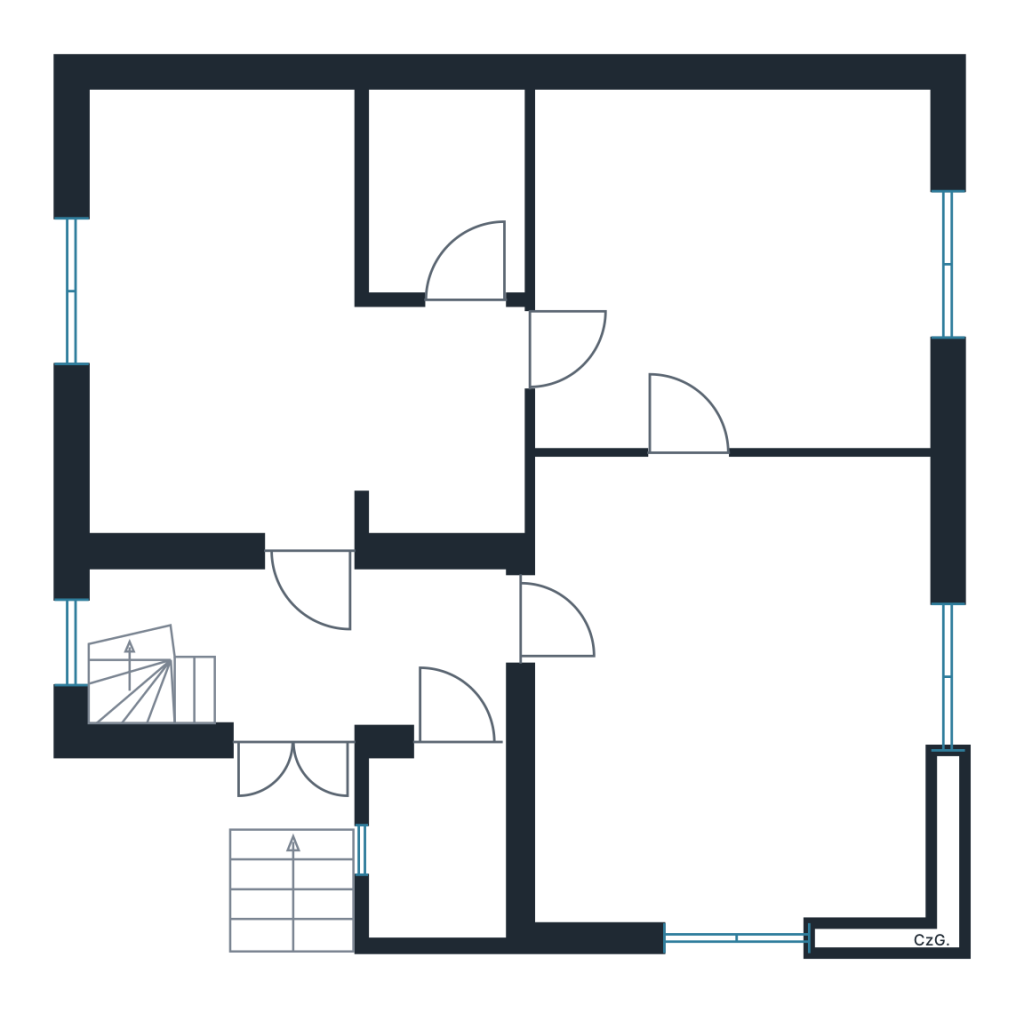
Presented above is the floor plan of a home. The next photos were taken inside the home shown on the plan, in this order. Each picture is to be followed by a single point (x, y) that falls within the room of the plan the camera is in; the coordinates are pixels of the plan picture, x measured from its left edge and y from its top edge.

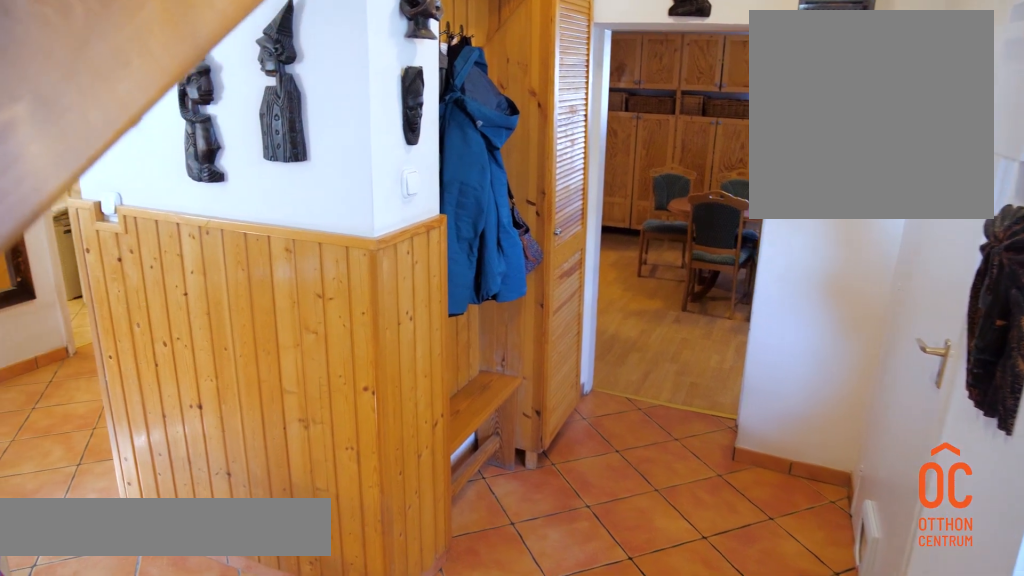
(299, 643)
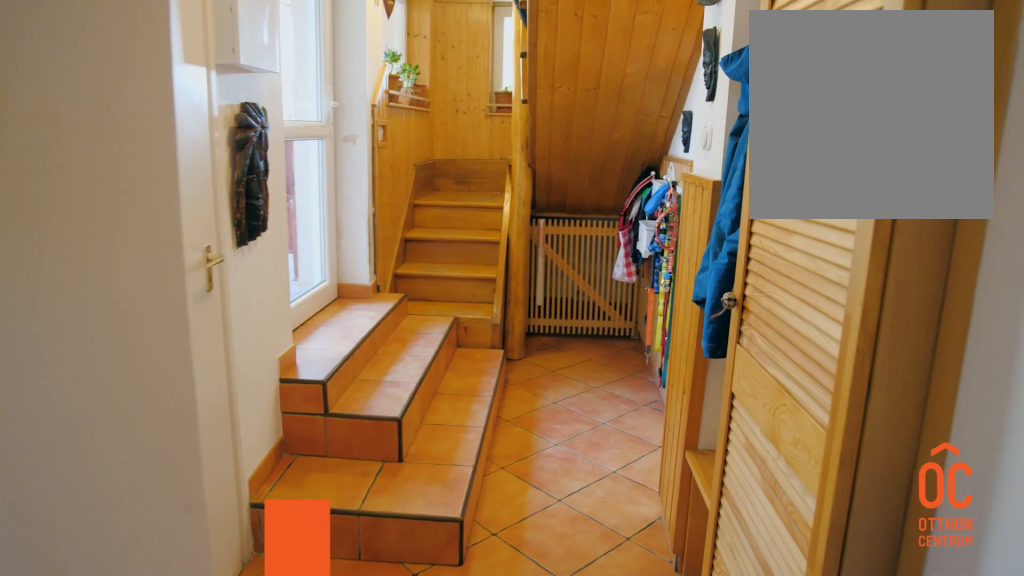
(298, 643)
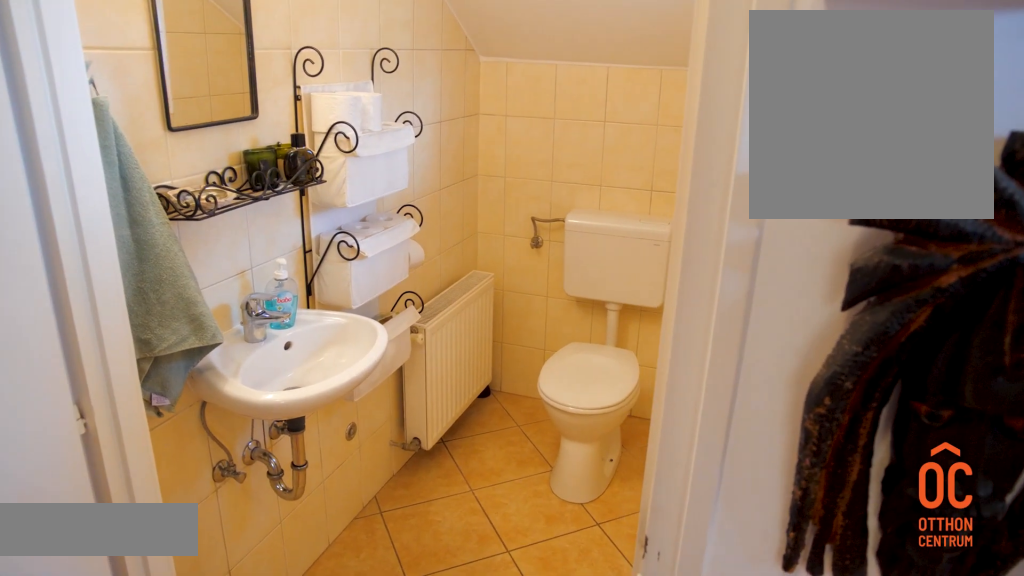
(442, 862)
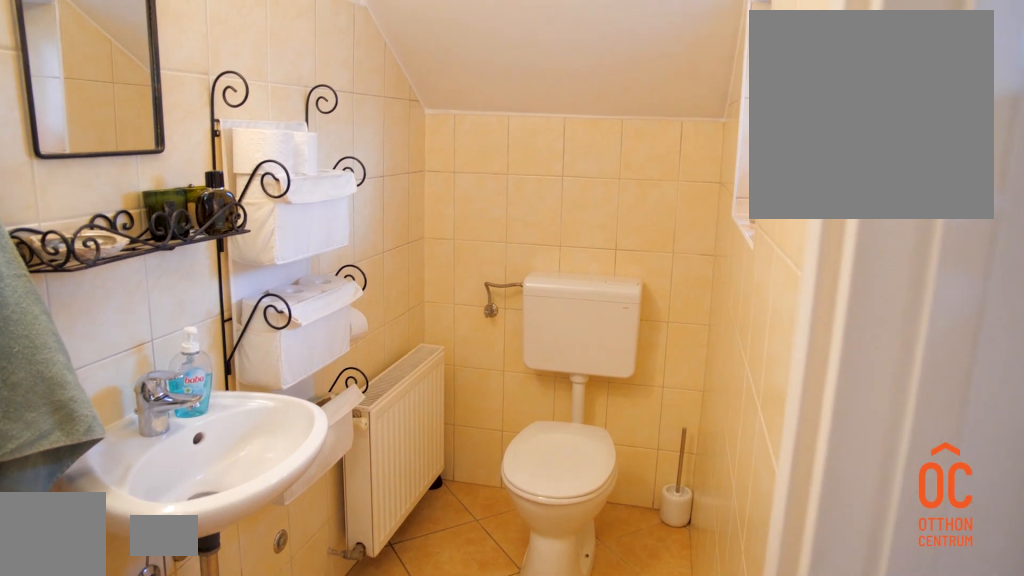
(441, 862)
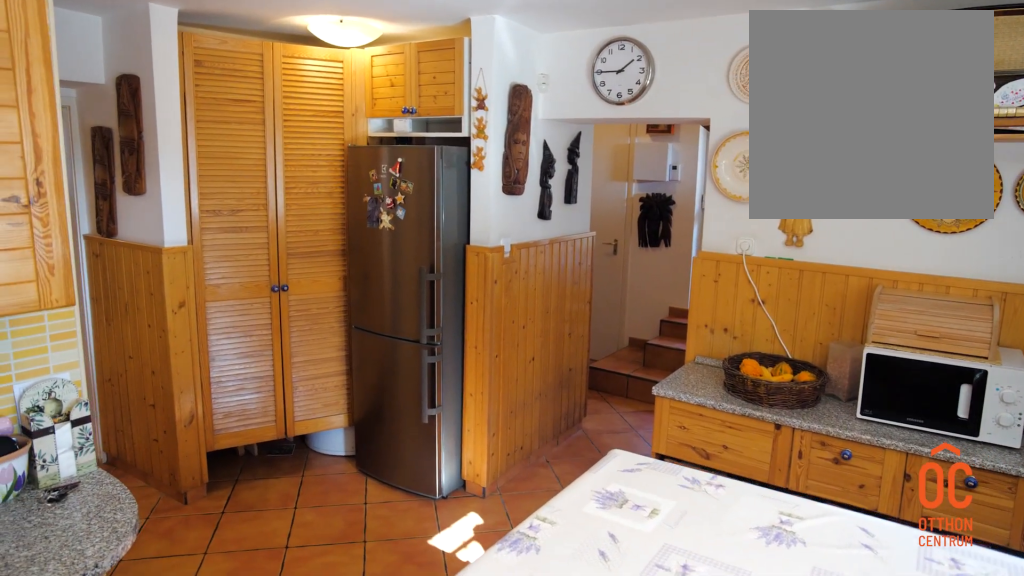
(220, 327)
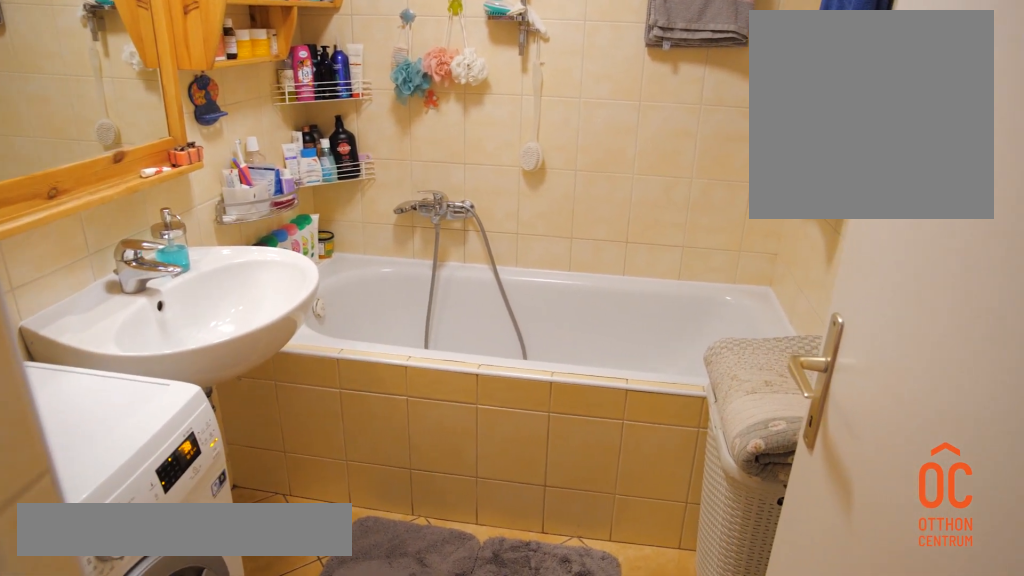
(438, 203)
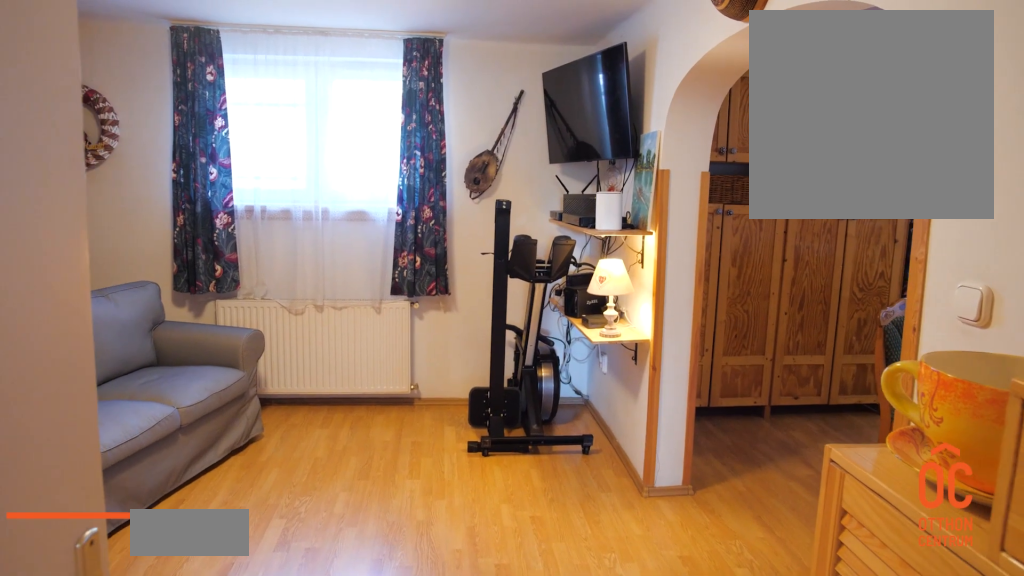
(753, 276)
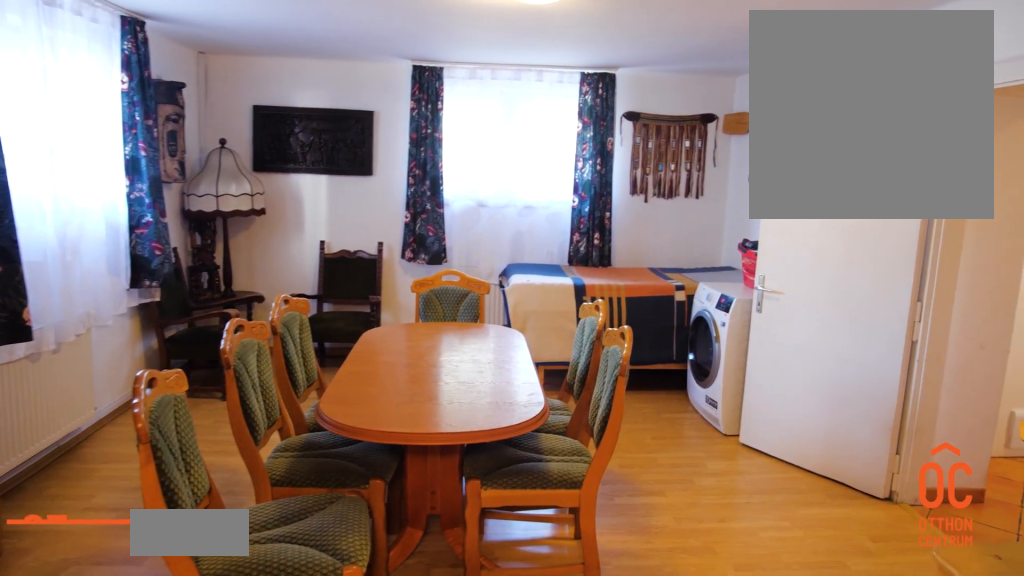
(752, 685)
